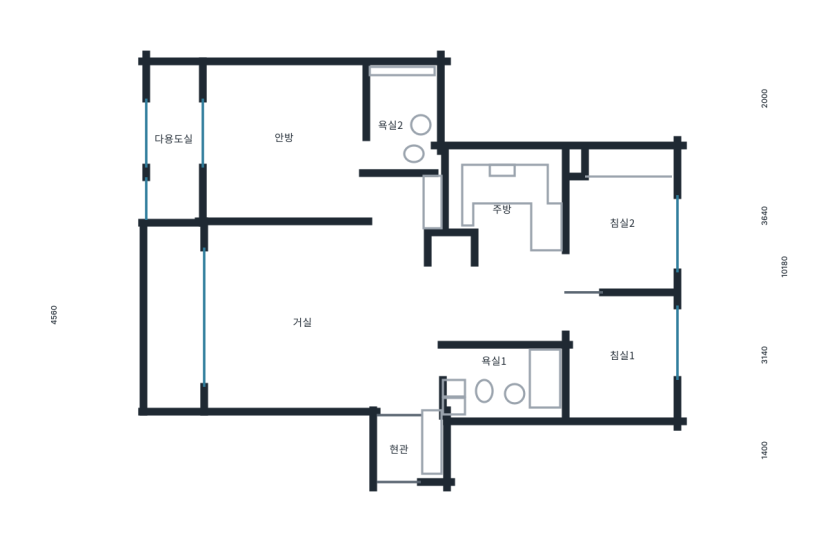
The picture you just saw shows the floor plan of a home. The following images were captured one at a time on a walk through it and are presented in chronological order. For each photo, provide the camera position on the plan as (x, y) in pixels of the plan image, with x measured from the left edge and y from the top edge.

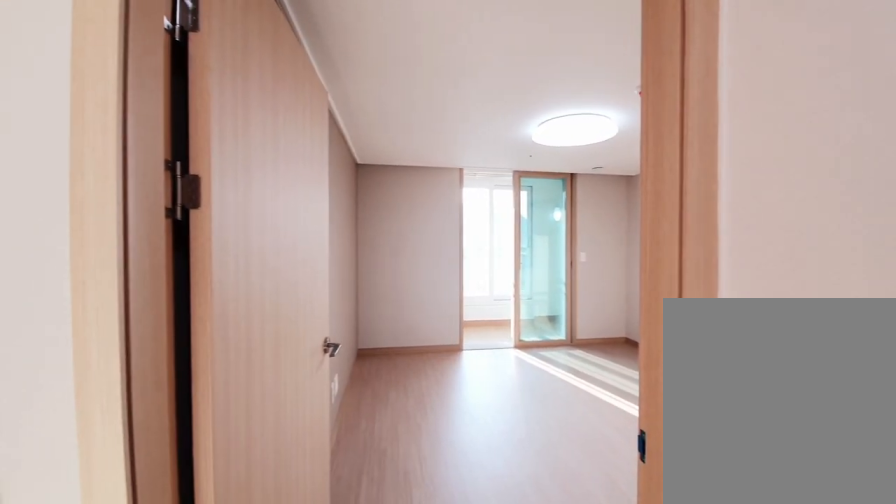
(401, 207)
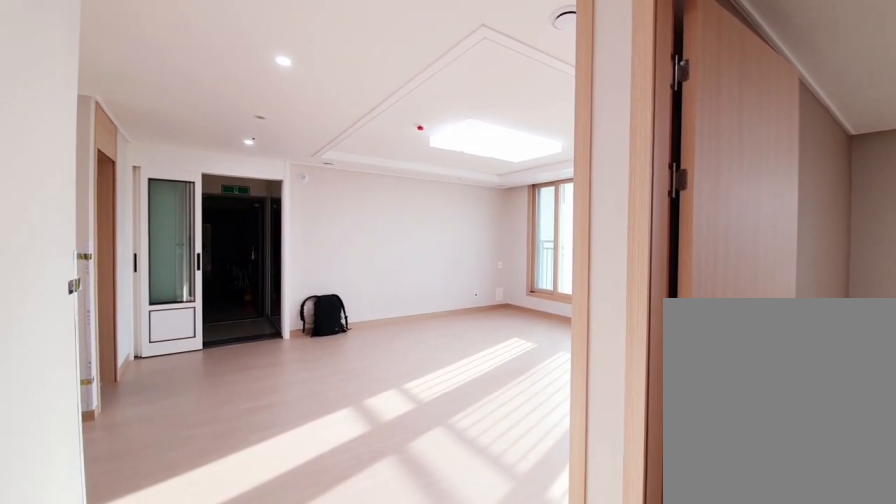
(399, 207)
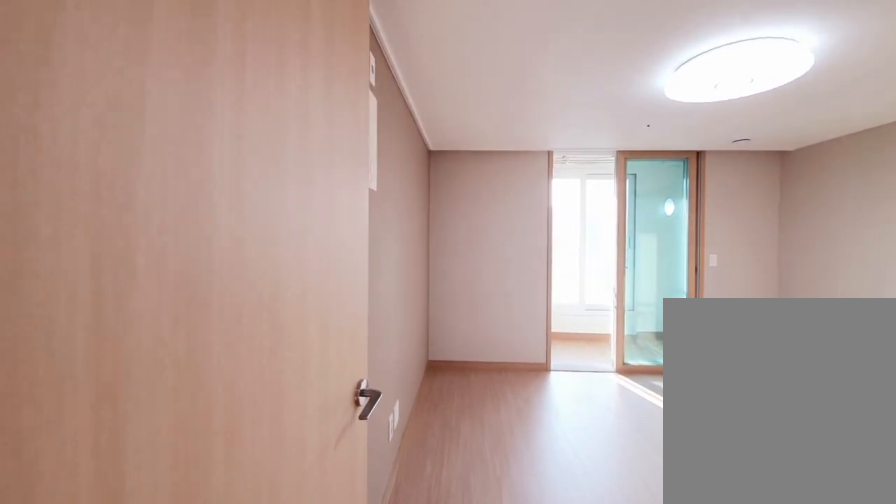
(400, 207)
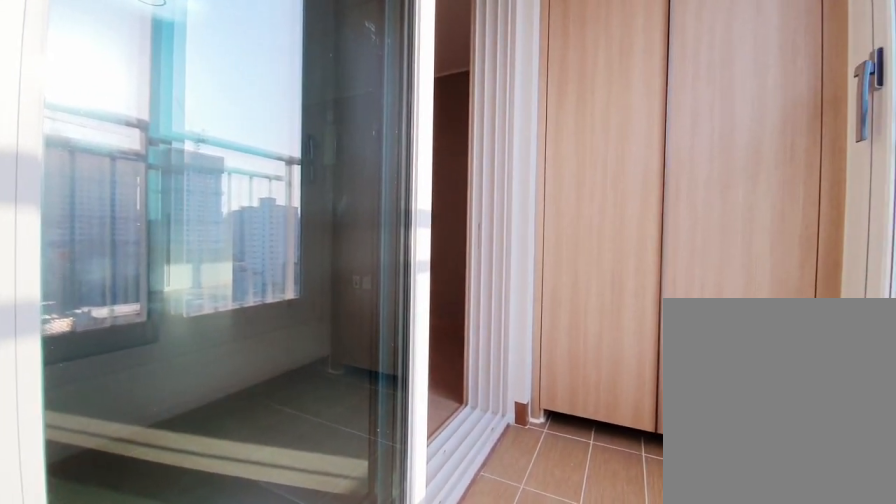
(196, 162)
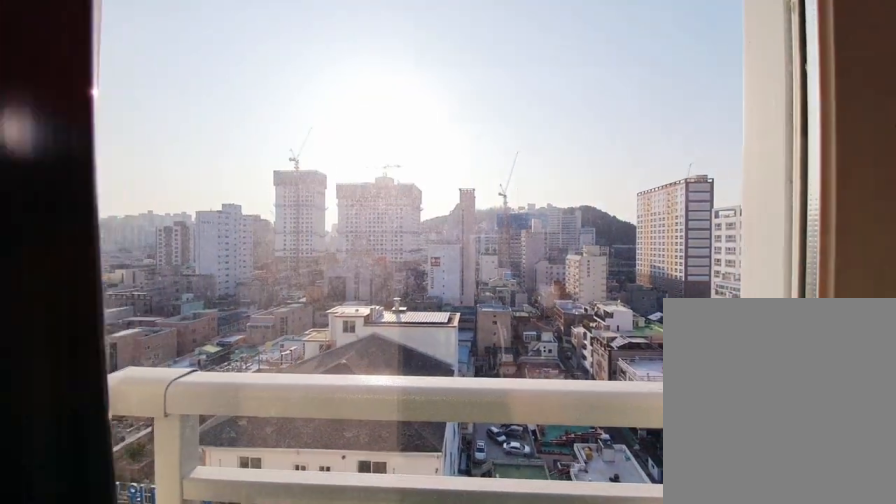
(195, 162)
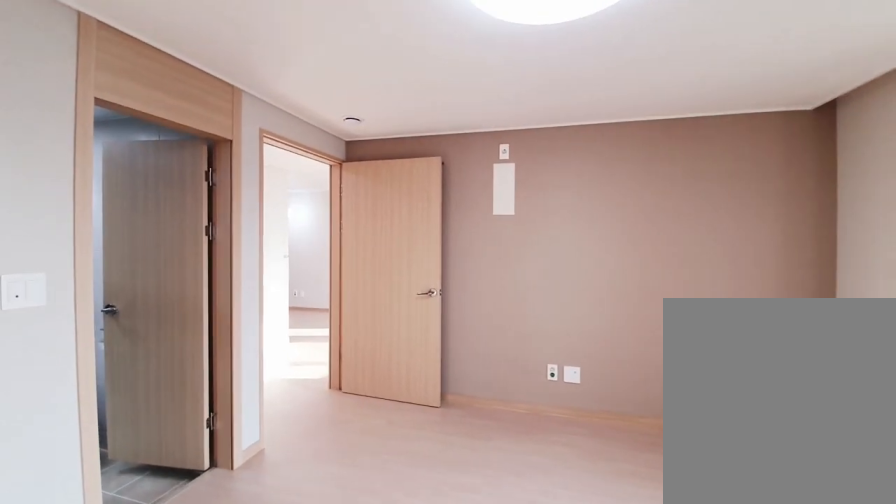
(273, 174)
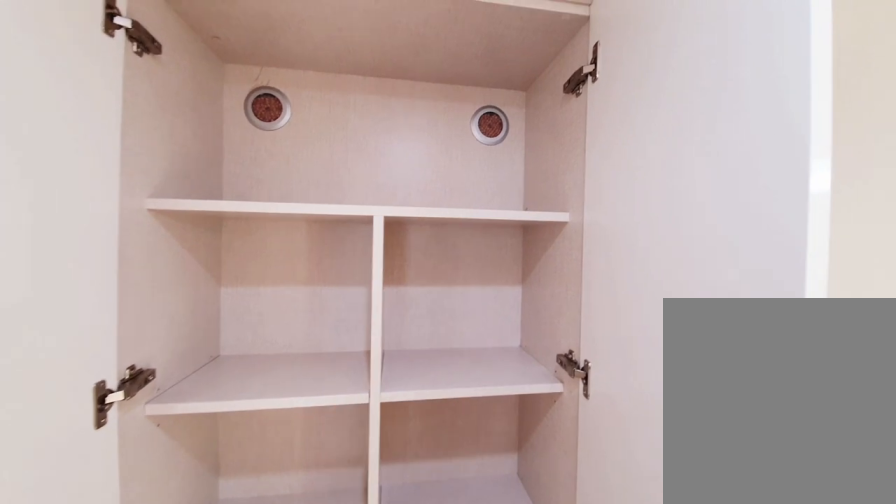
(392, 215)
